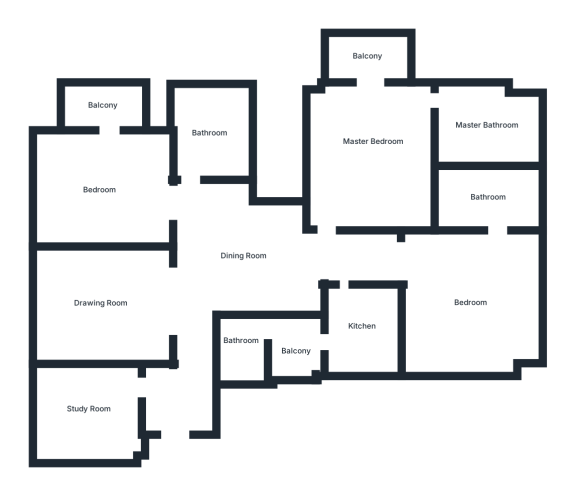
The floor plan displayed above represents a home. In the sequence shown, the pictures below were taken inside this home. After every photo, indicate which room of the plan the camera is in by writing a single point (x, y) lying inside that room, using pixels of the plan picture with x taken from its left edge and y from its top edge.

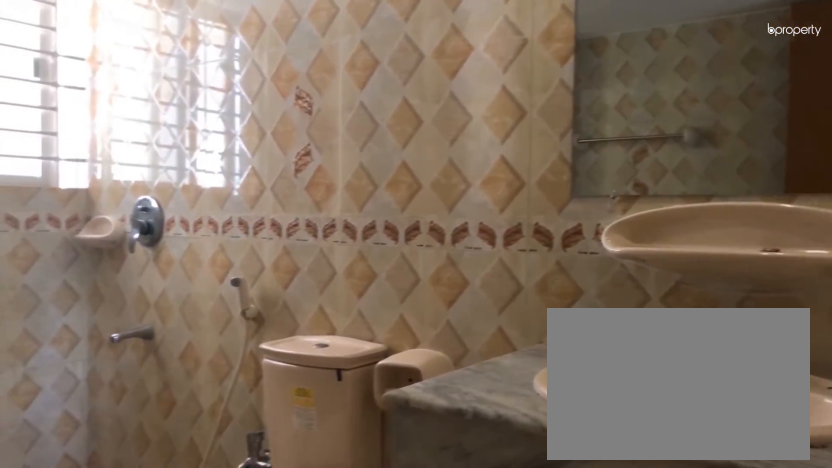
(486, 125)
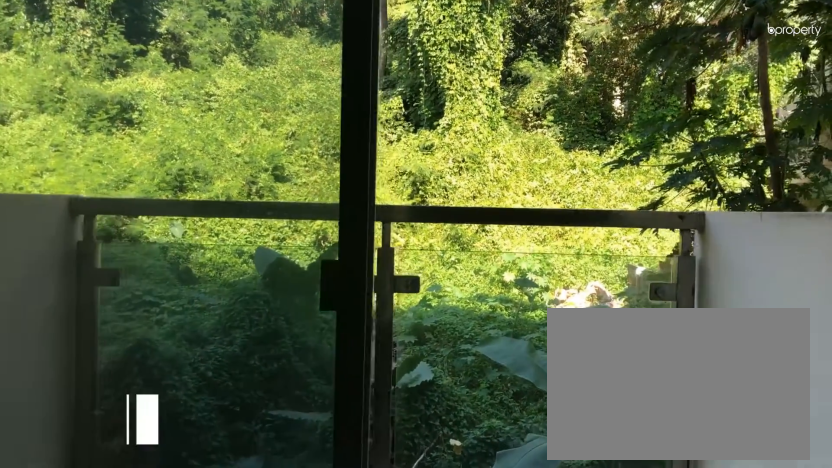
(368, 55)
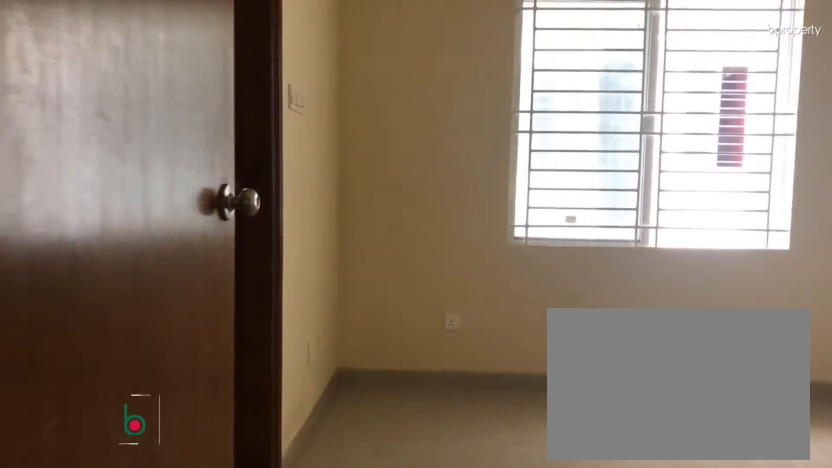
(469, 301)
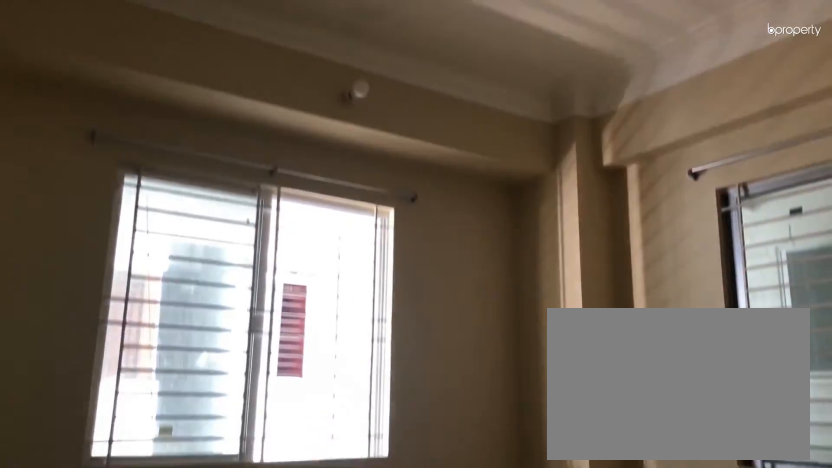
(469, 302)
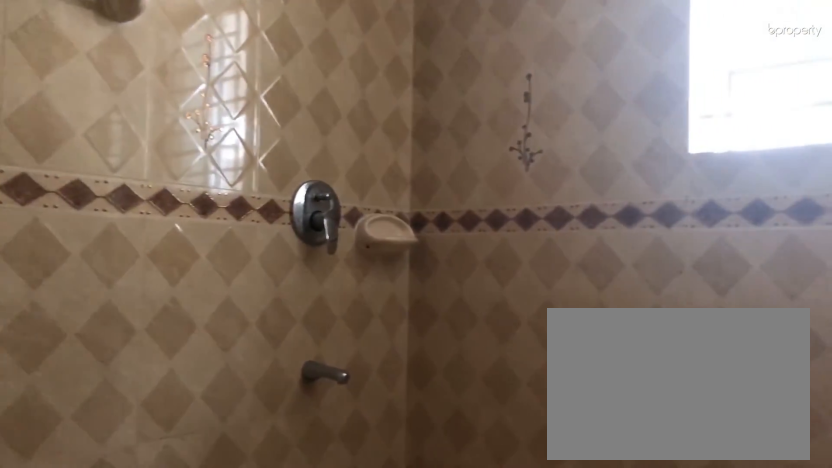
(488, 197)
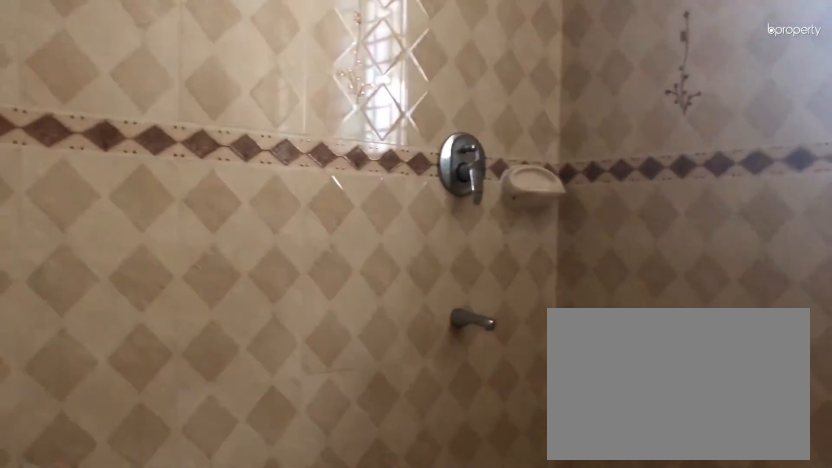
(488, 197)
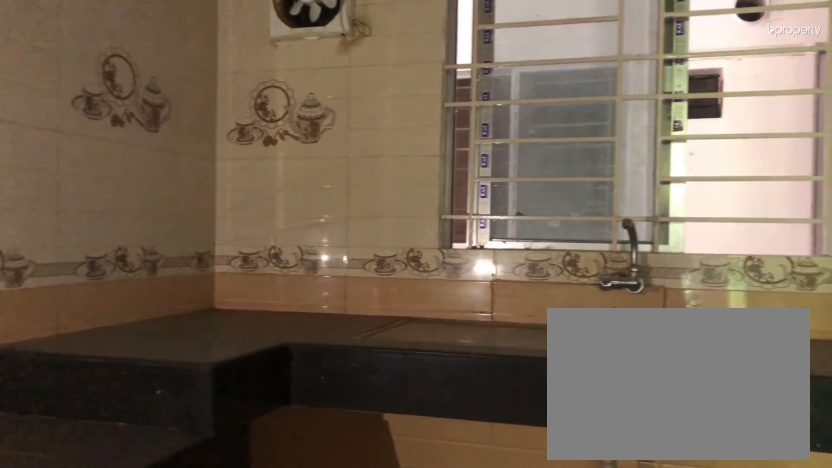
(363, 328)
